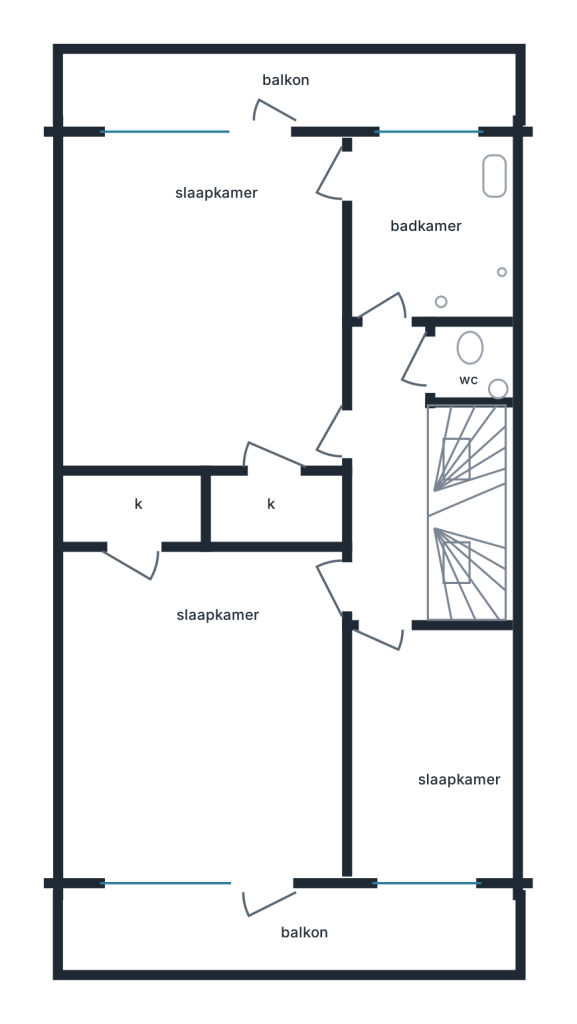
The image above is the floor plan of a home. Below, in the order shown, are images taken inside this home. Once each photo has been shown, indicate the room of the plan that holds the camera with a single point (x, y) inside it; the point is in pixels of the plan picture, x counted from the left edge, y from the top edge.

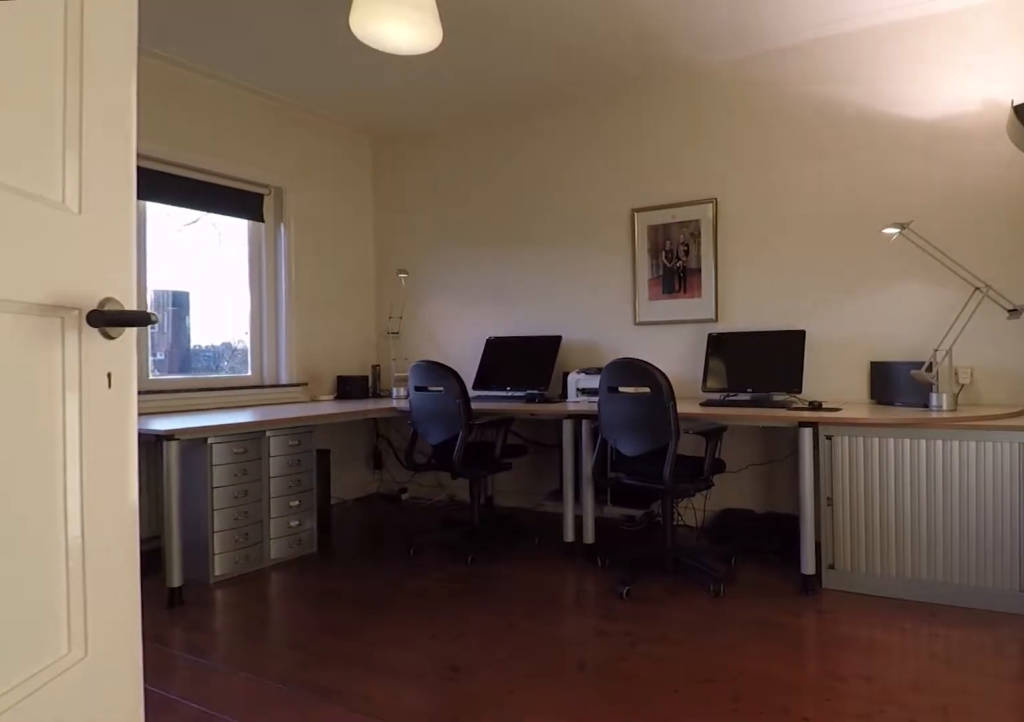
(202, 708)
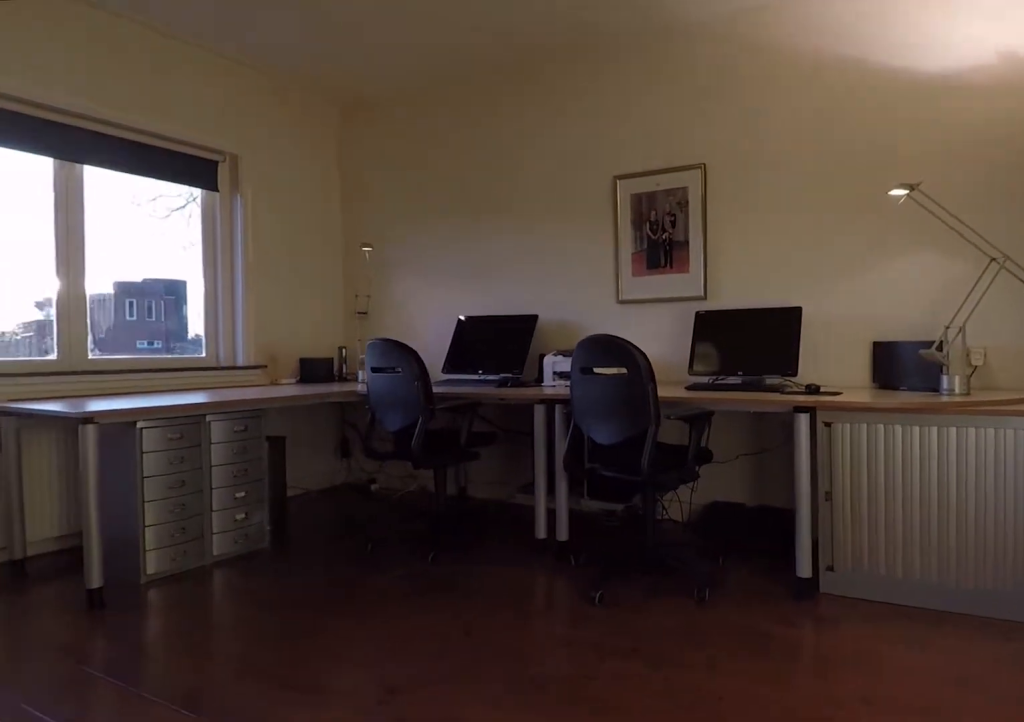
(202, 708)
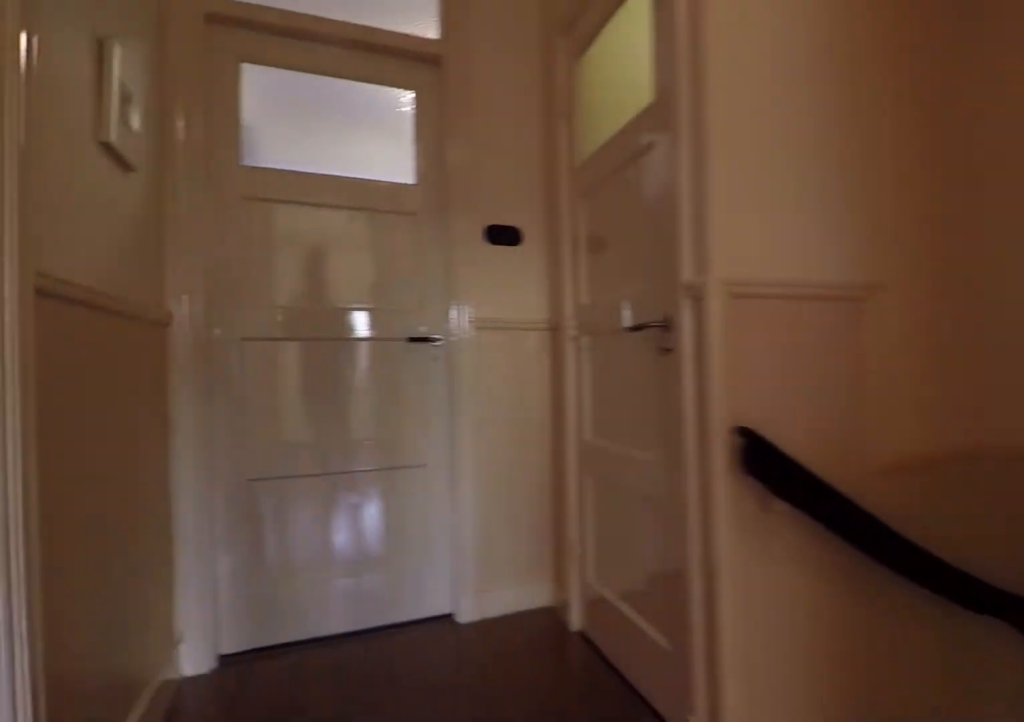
(390, 474)
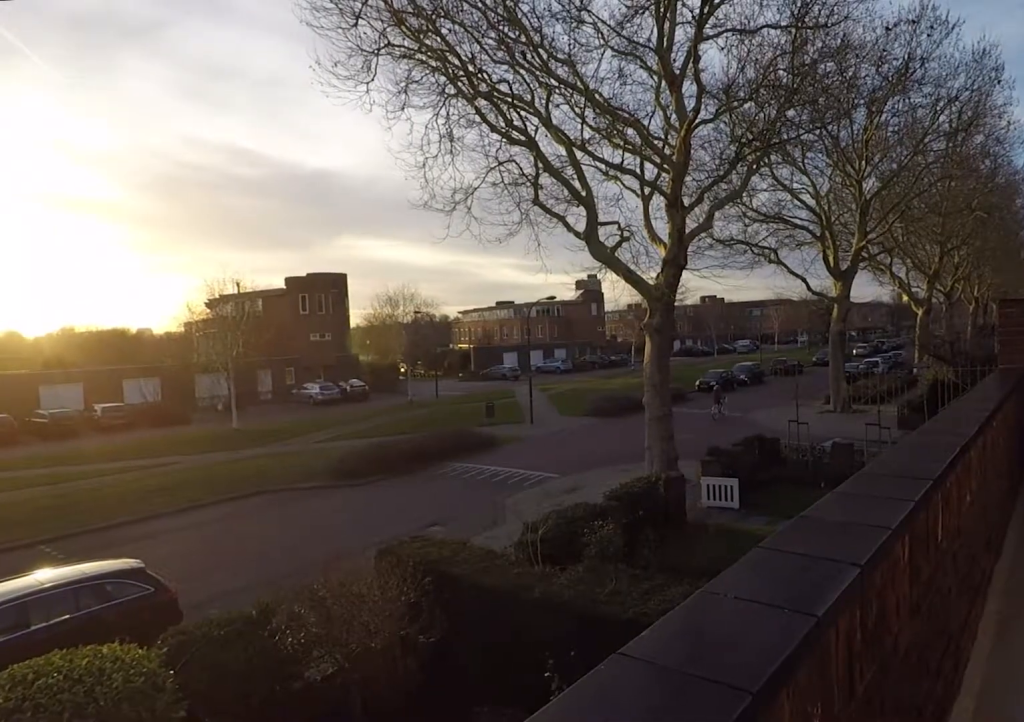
(284, 933)
